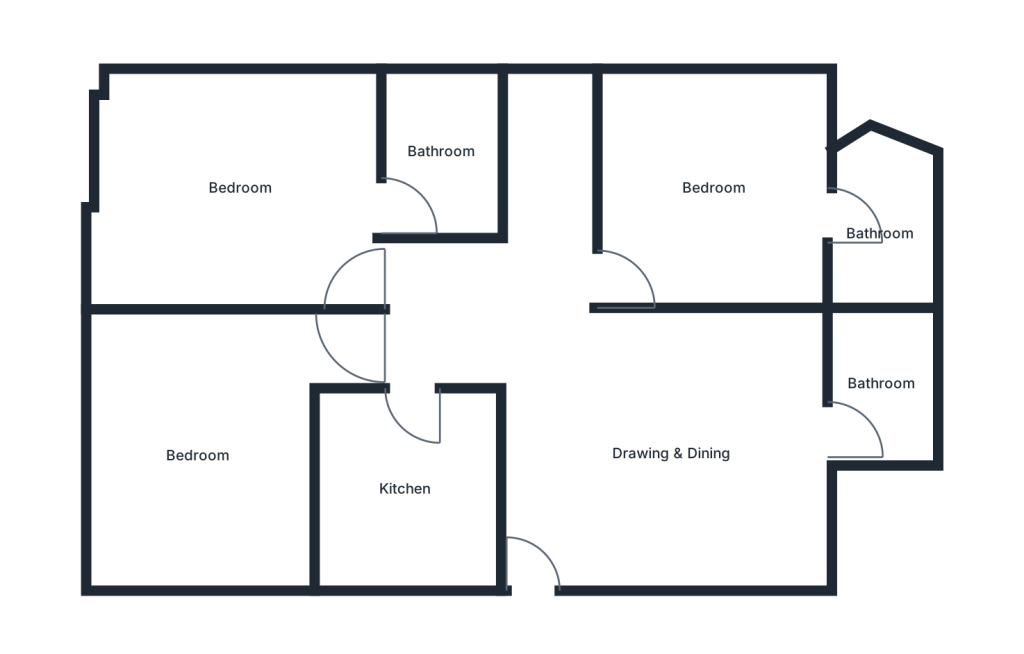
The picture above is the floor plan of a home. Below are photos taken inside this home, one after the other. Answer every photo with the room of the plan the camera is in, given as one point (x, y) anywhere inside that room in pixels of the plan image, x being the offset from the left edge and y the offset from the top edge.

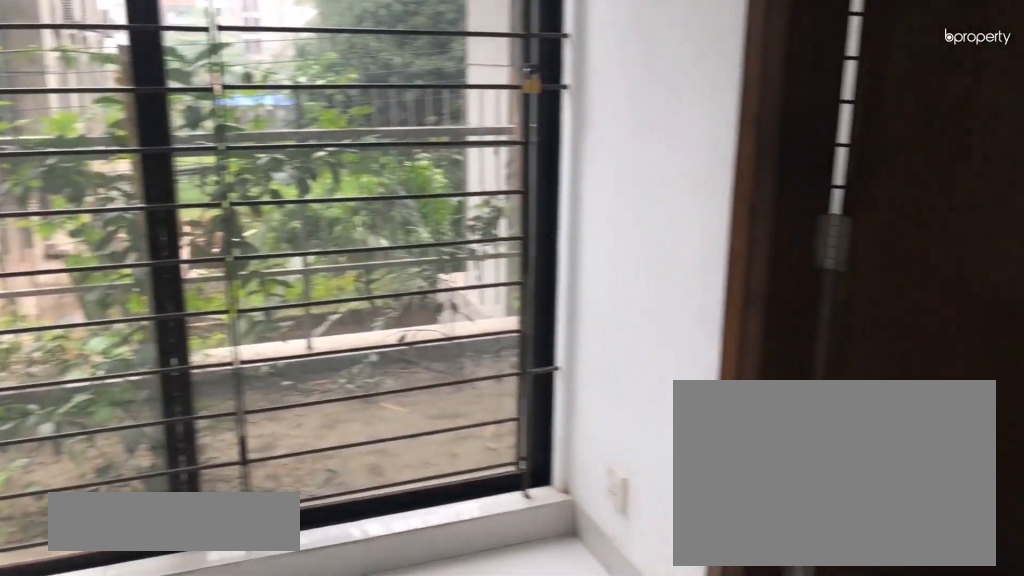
(238, 188)
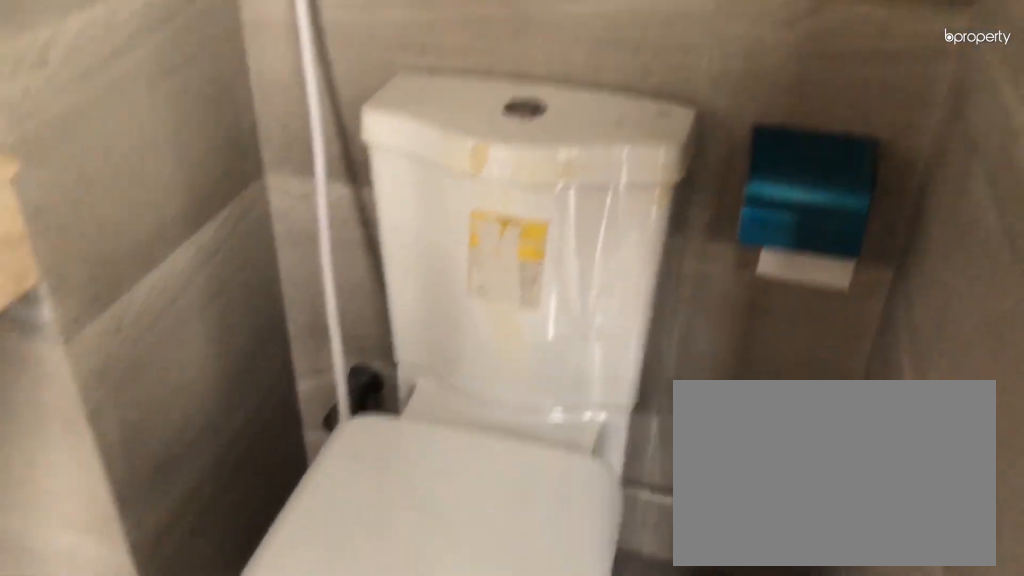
(443, 152)
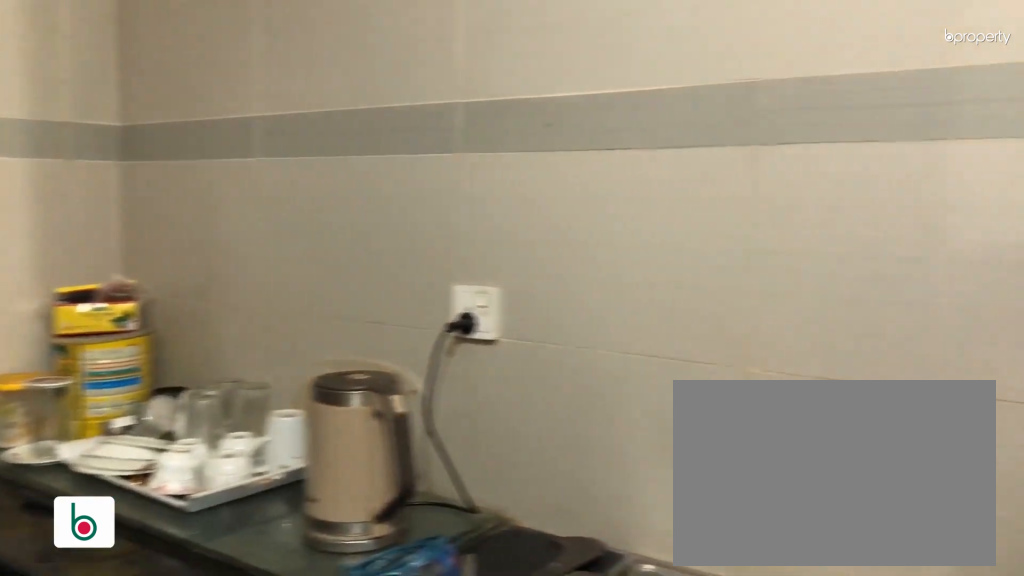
(405, 489)
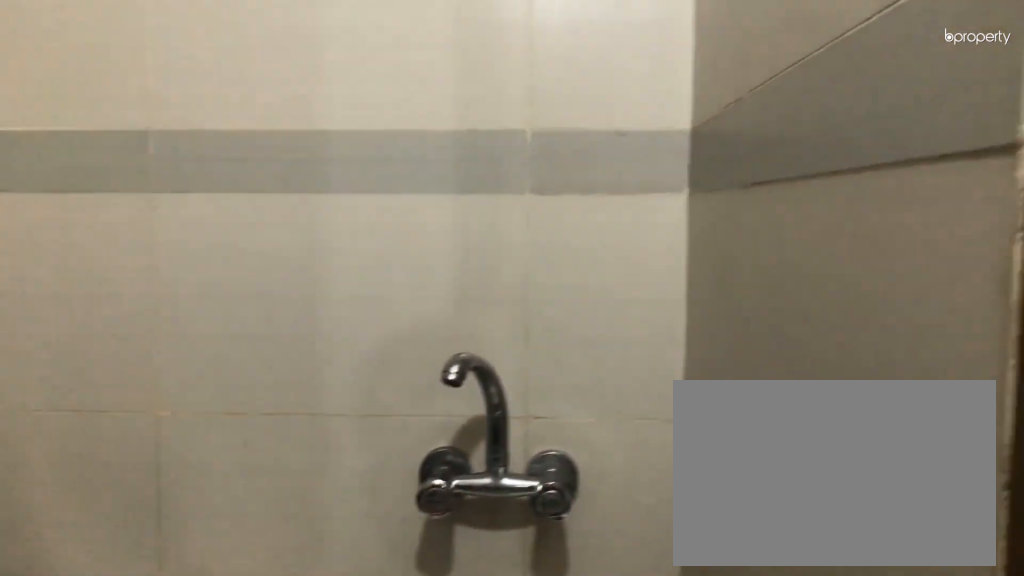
(405, 489)
